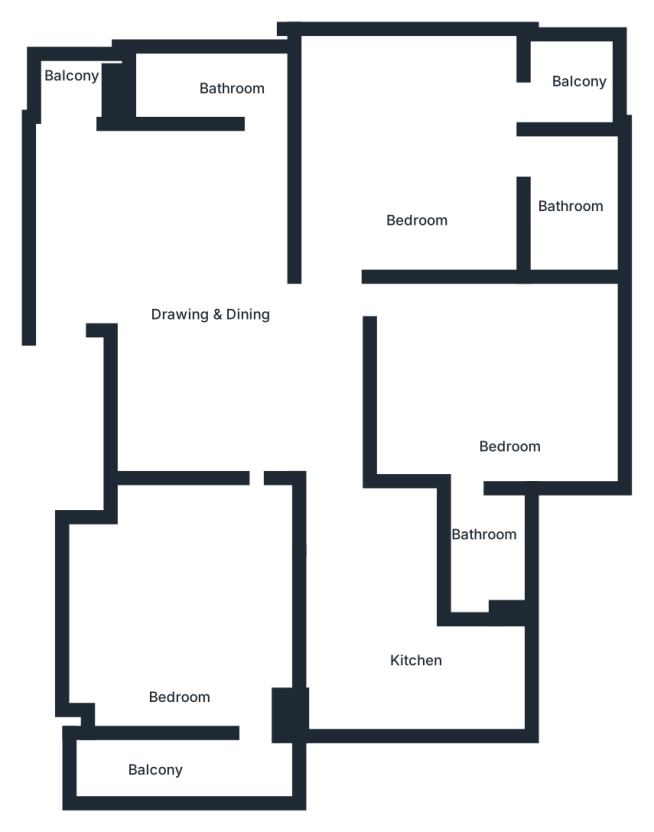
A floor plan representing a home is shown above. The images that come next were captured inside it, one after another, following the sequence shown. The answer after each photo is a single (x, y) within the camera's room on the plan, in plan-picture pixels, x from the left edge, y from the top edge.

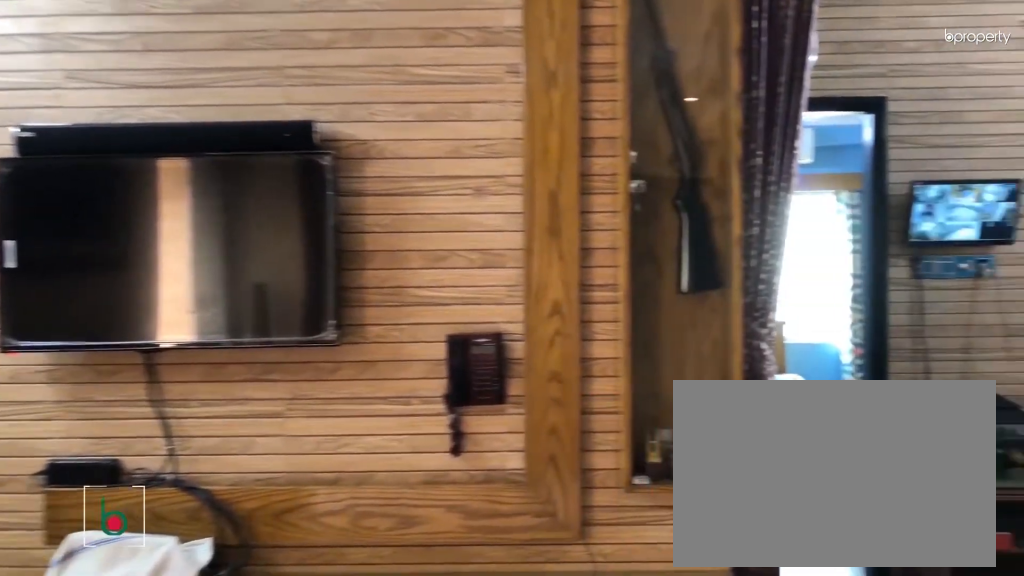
(207, 304)
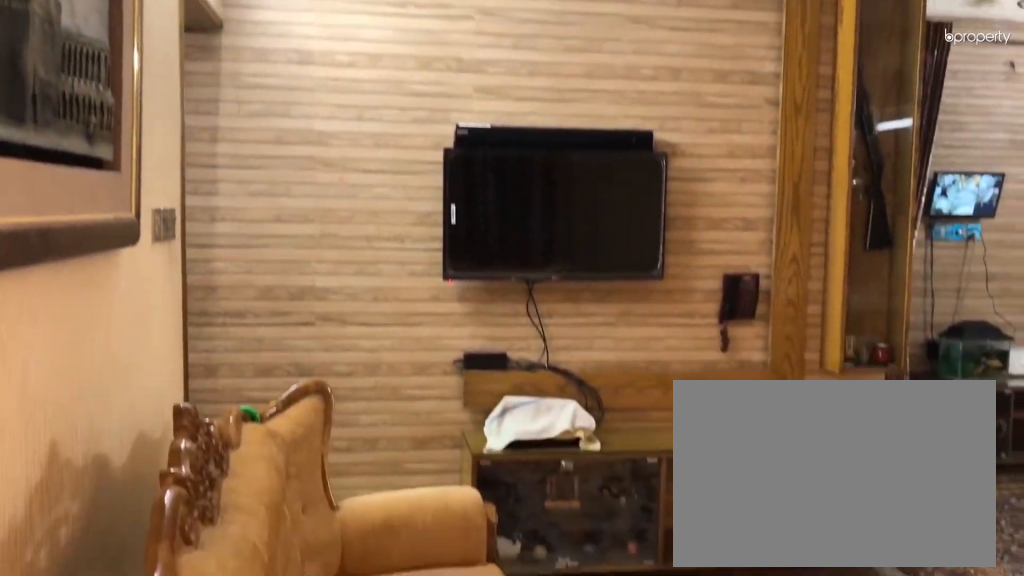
(209, 312)
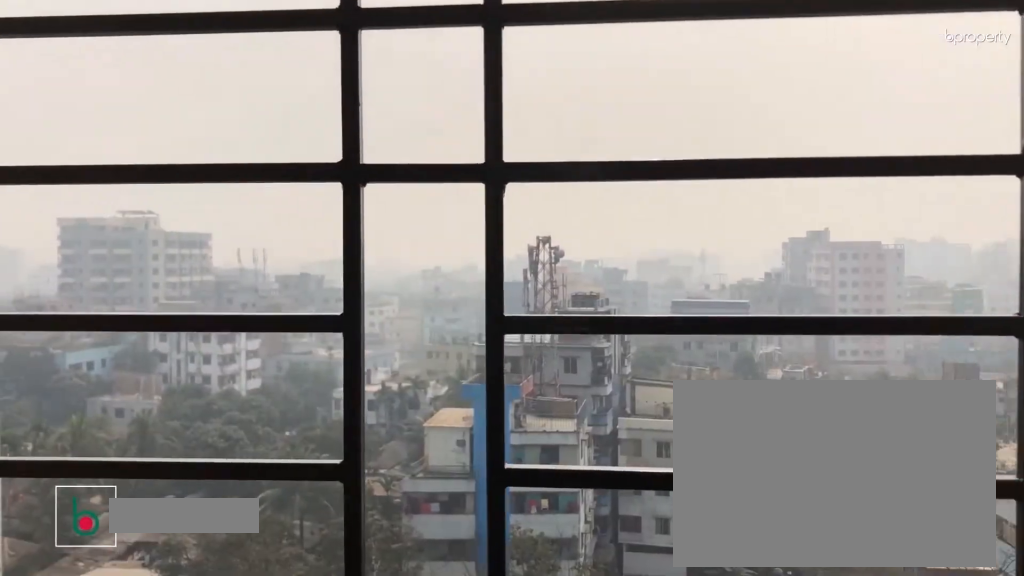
(77, 73)
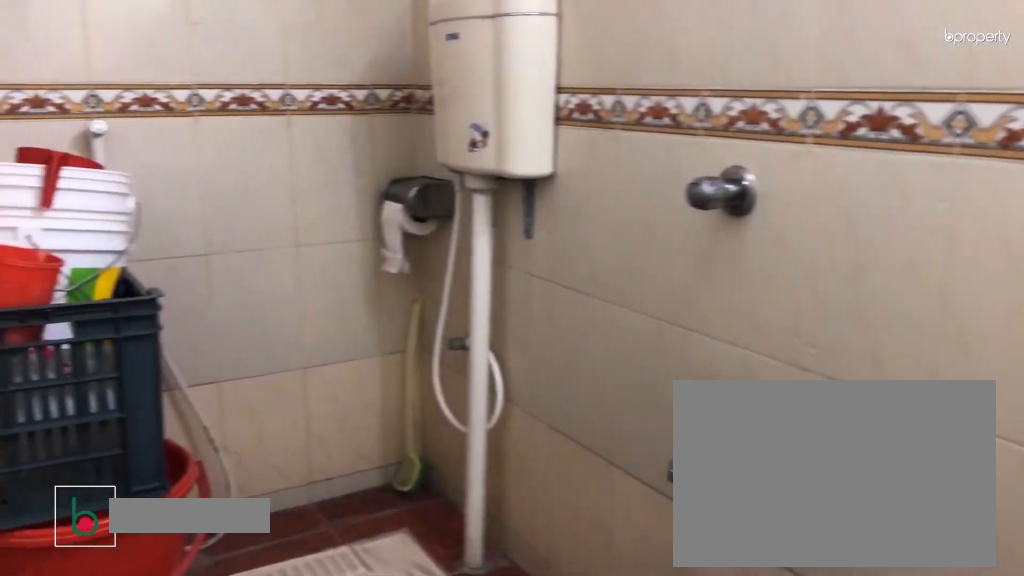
(225, 85)
